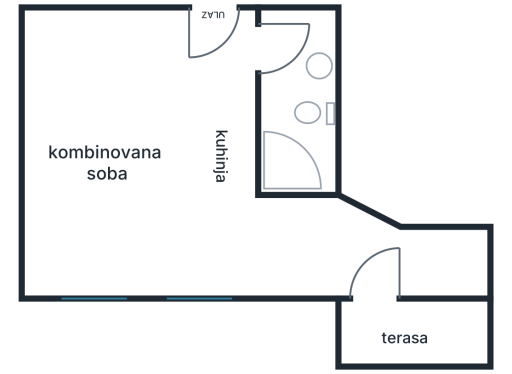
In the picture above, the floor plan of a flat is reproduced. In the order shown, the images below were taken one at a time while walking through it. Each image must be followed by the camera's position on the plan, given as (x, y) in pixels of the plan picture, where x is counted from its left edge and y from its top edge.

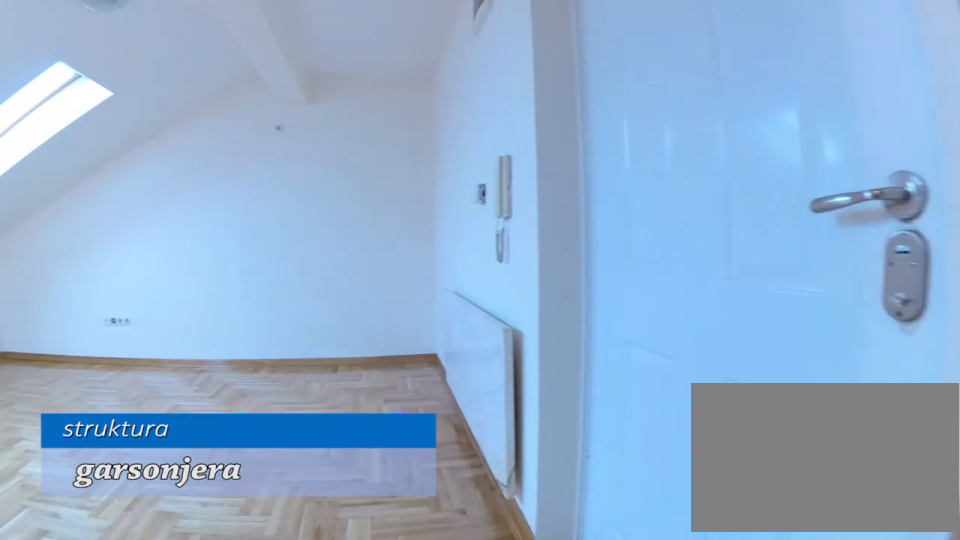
(288, 49)
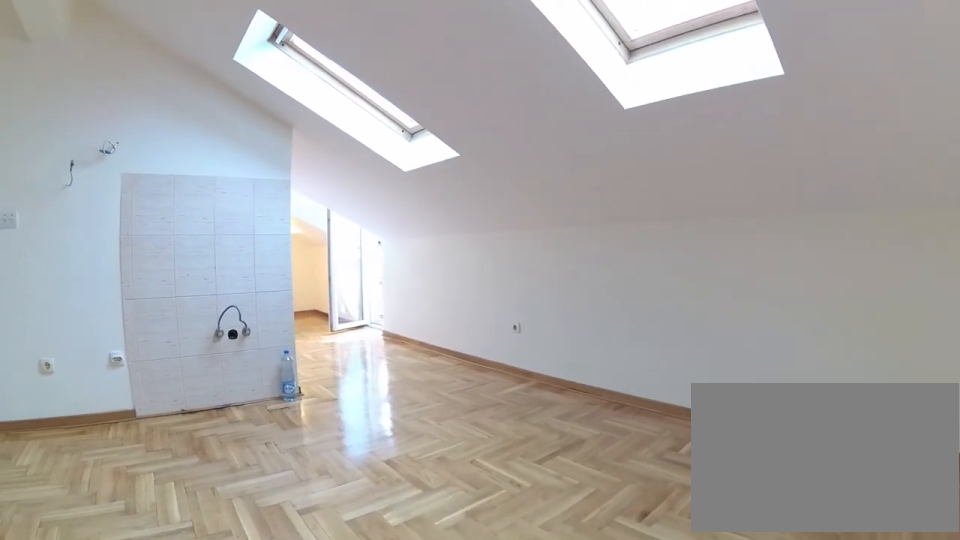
(63, 107)
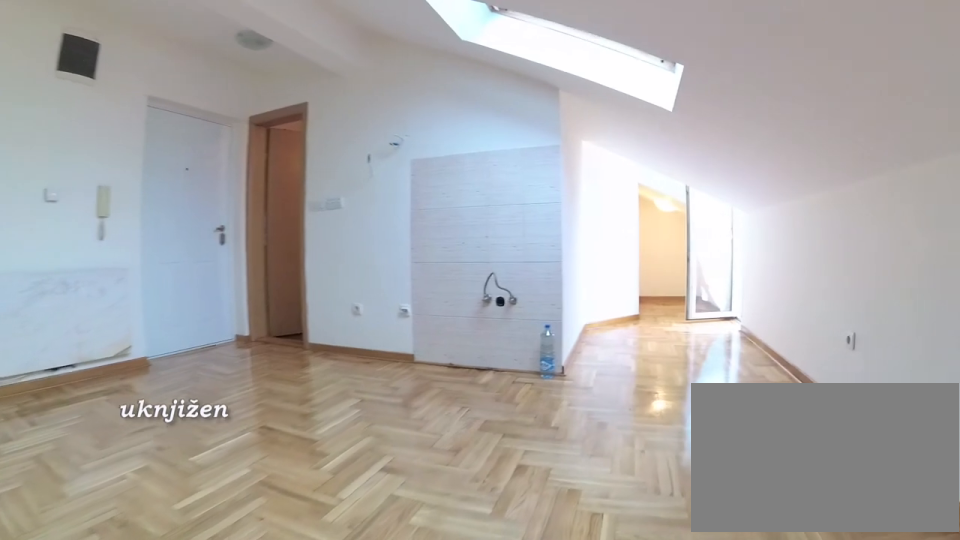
(84, 235)
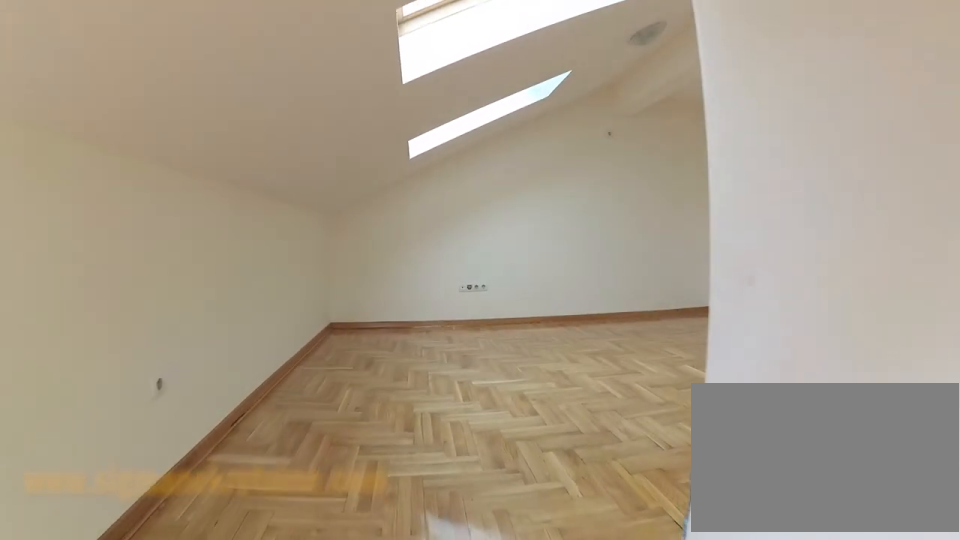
(315, 249)
